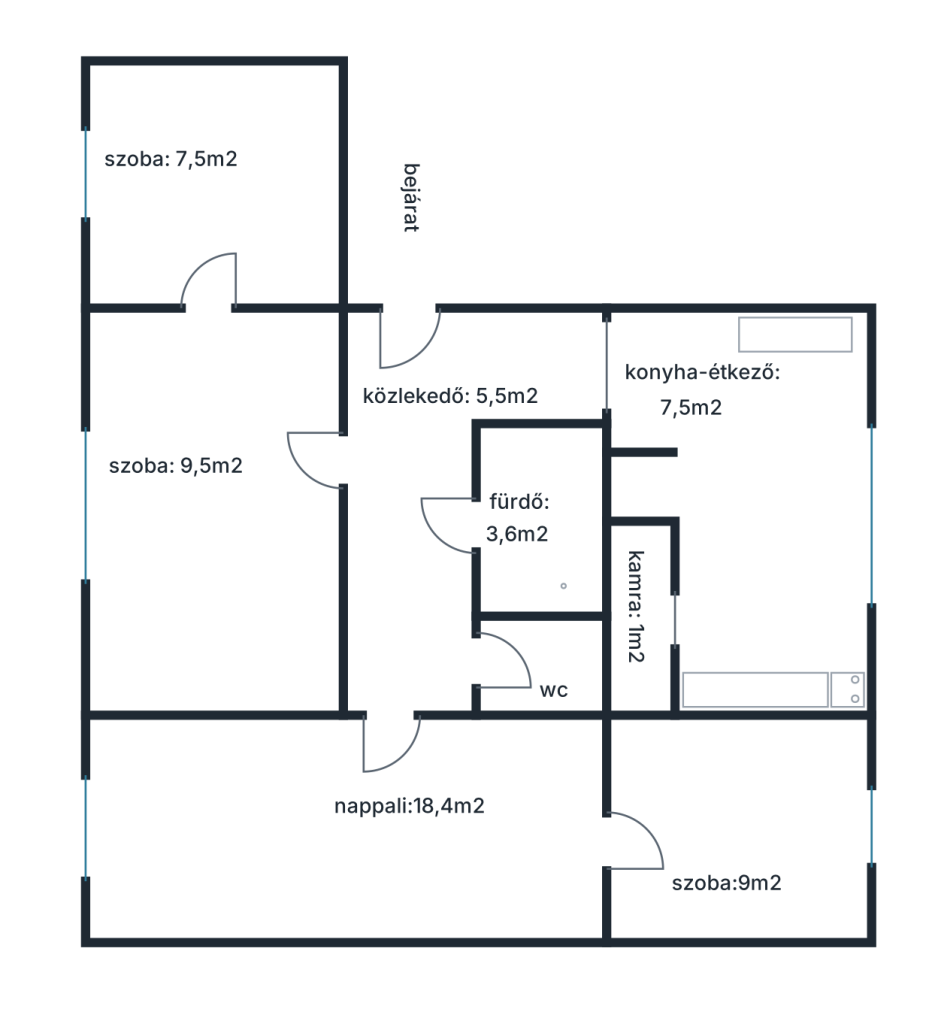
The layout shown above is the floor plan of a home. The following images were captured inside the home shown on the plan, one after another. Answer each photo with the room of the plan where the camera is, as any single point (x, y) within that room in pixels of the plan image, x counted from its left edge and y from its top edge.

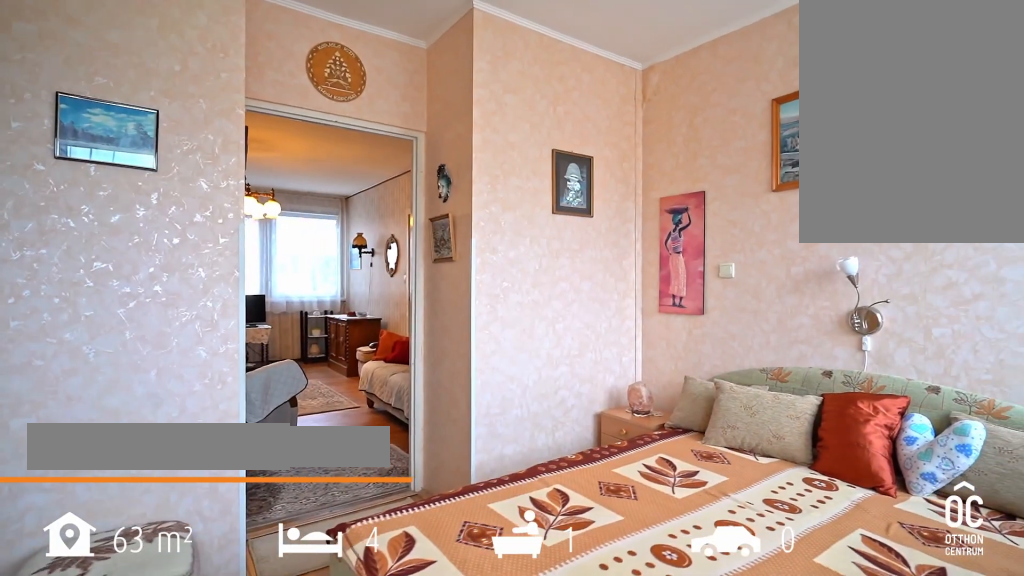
(730, 823)
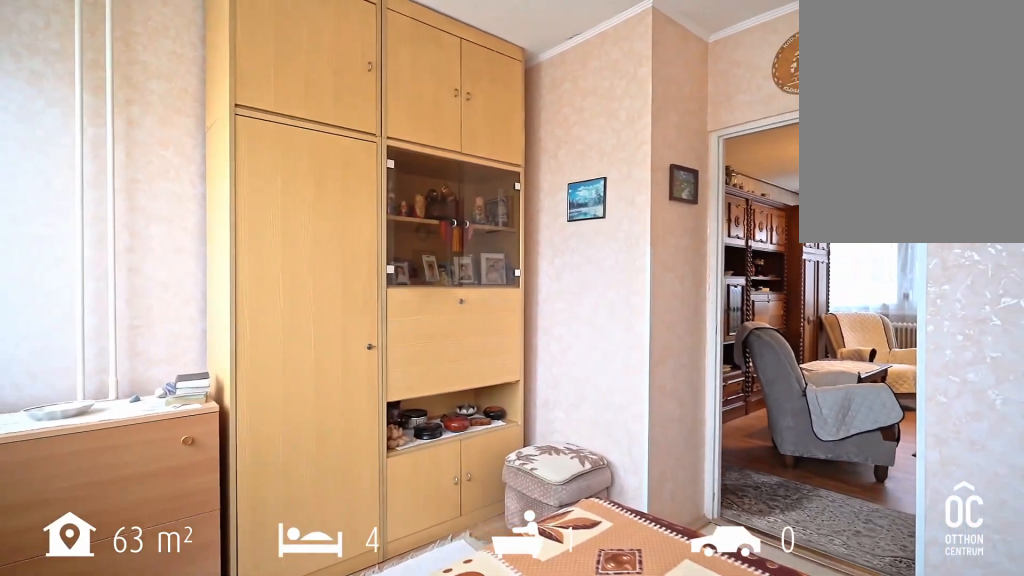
(730, 823)
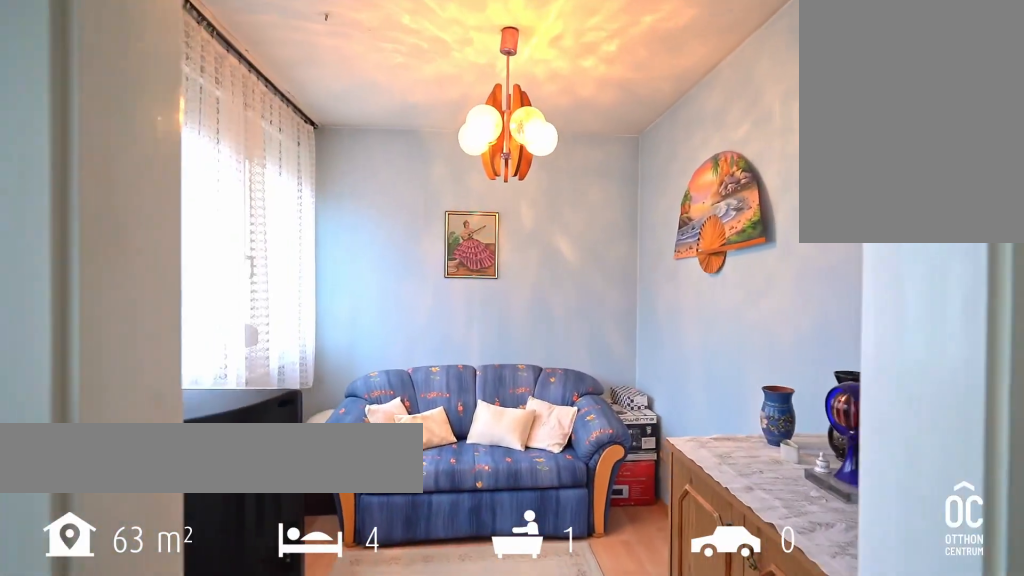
(211, 184)
